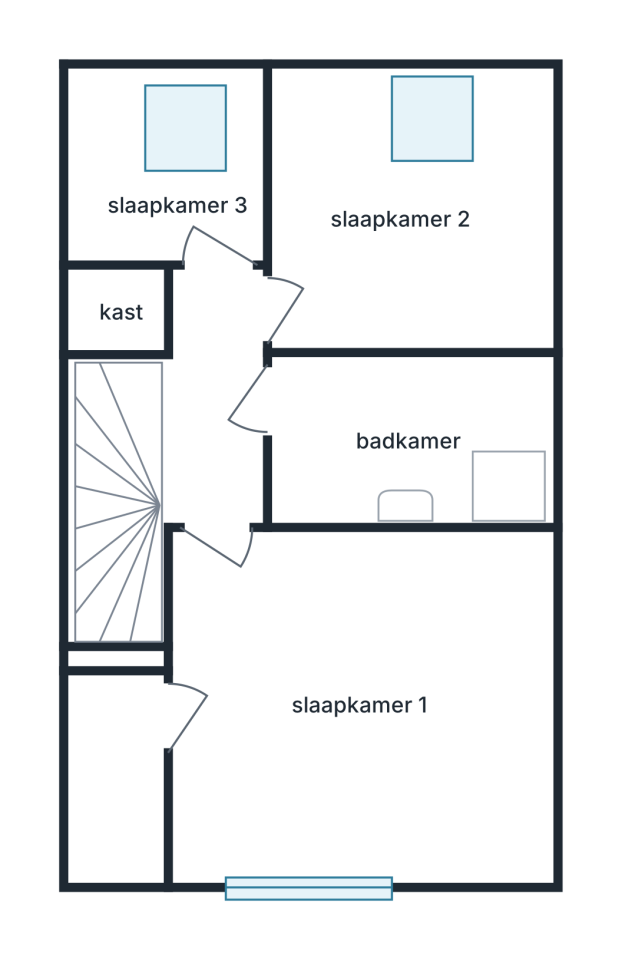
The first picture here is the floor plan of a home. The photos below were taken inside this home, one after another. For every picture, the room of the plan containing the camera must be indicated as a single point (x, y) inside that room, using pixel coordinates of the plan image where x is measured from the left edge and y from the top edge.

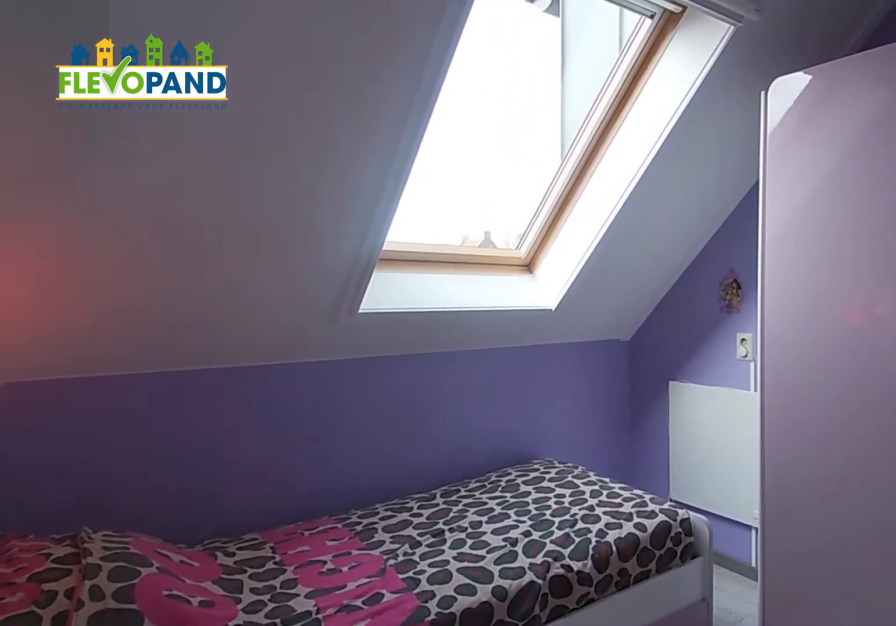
(412, 226)
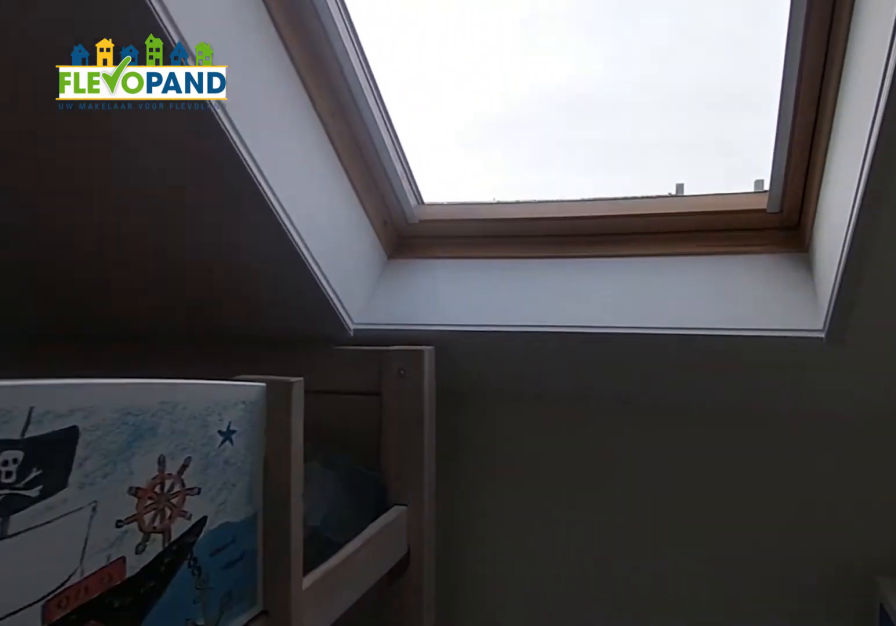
(170, 183)
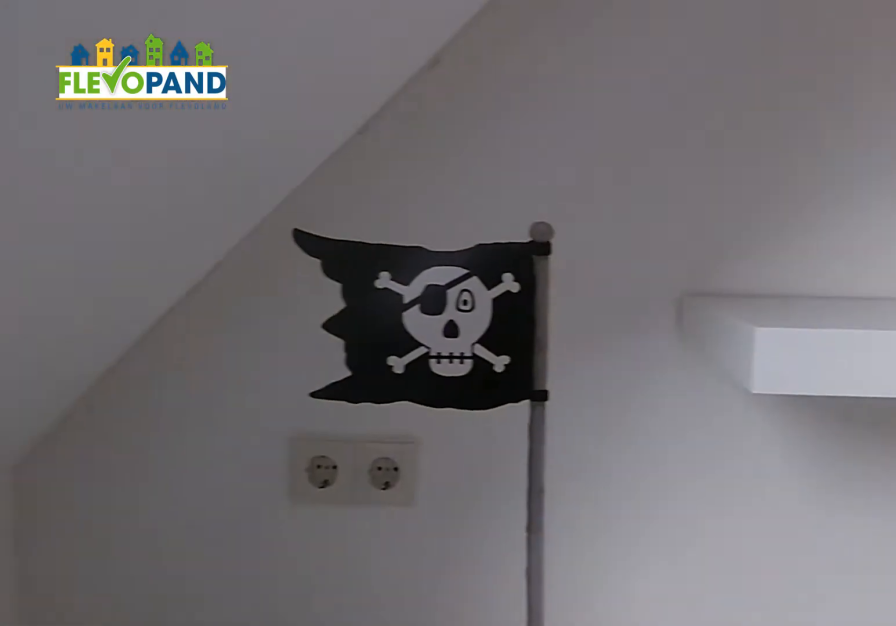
(170, 183)
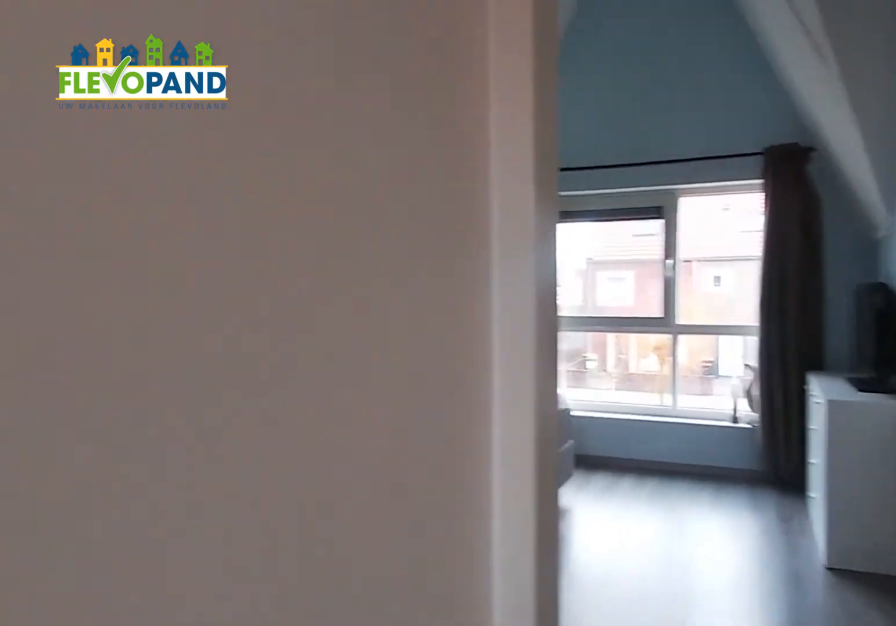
(211, 401)
